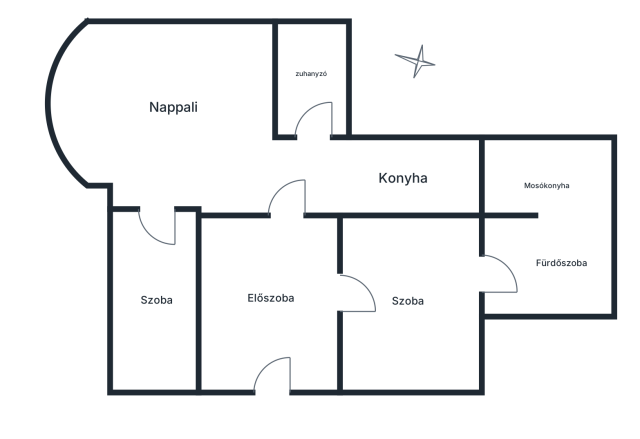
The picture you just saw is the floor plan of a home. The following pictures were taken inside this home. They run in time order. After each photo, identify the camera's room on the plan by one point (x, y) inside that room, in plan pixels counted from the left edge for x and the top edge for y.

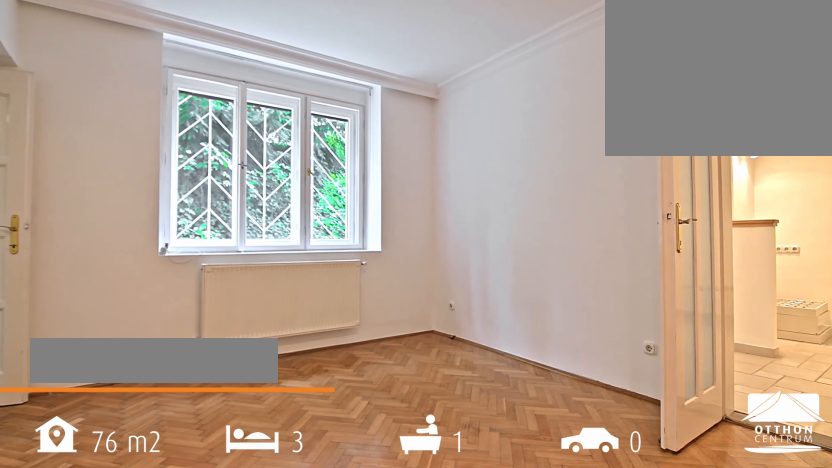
(415, 303)
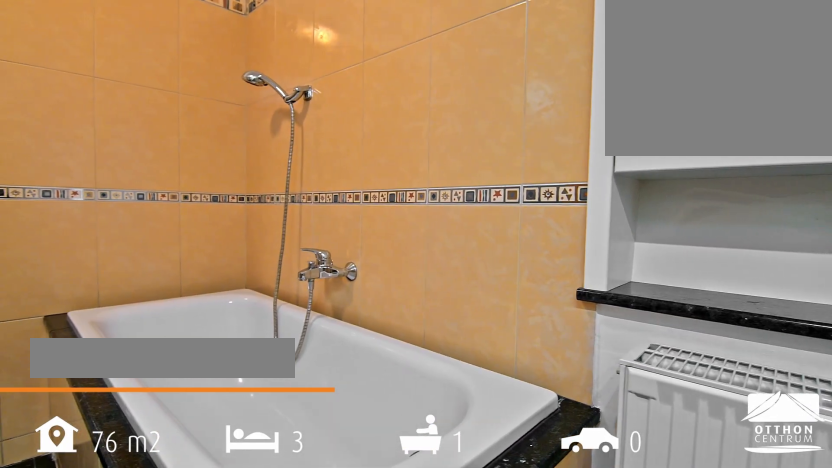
(553, 266)
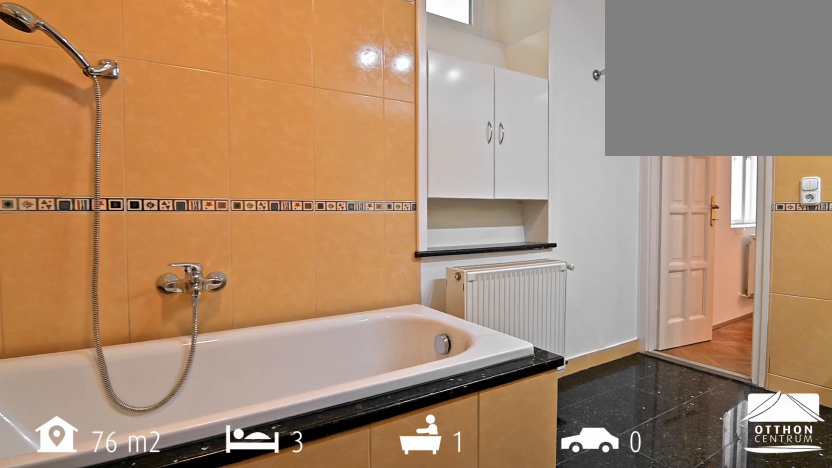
(554, 266)
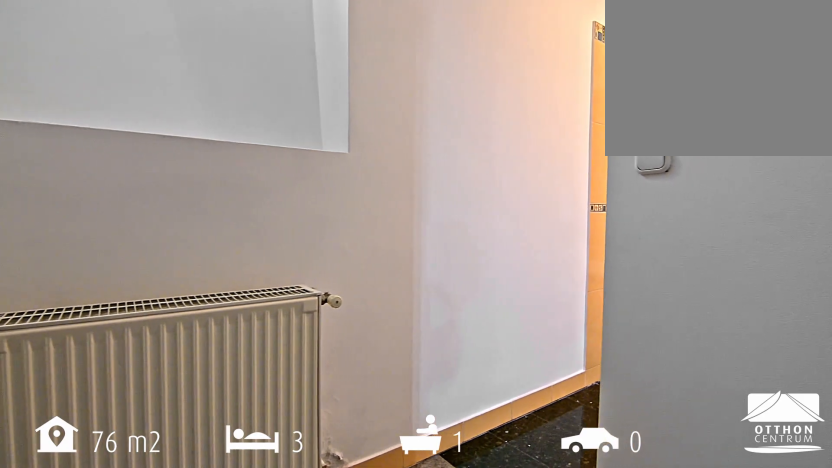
(530, 178)
